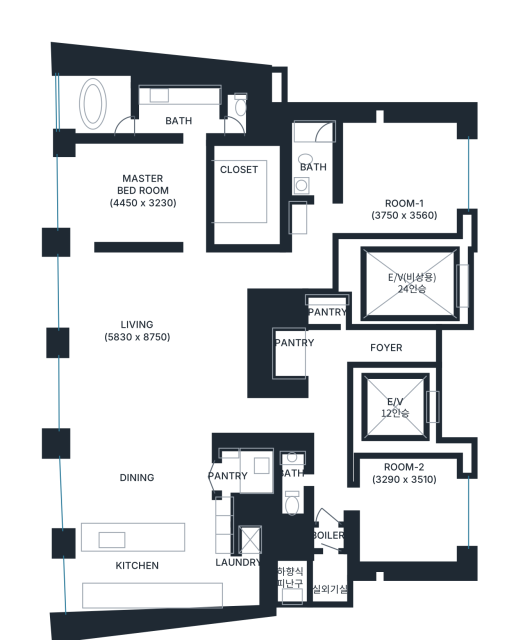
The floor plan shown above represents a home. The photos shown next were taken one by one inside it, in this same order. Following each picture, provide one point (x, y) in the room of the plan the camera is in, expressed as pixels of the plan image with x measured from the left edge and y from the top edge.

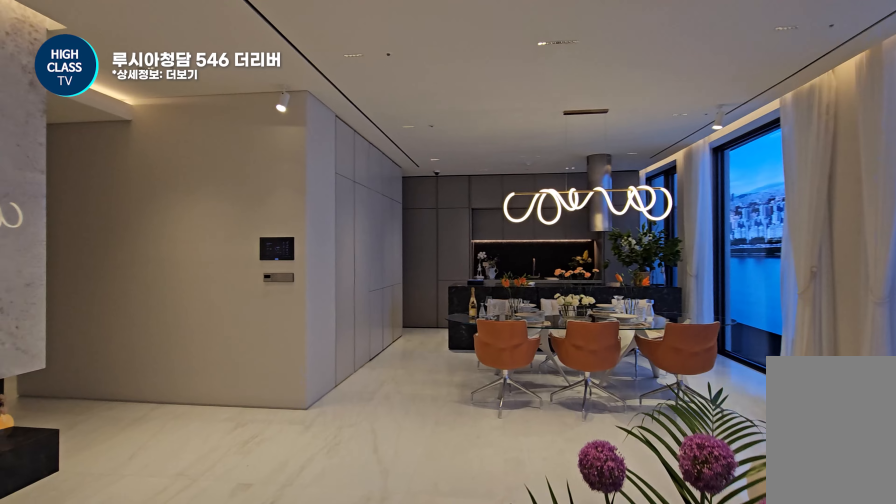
(156, 338)
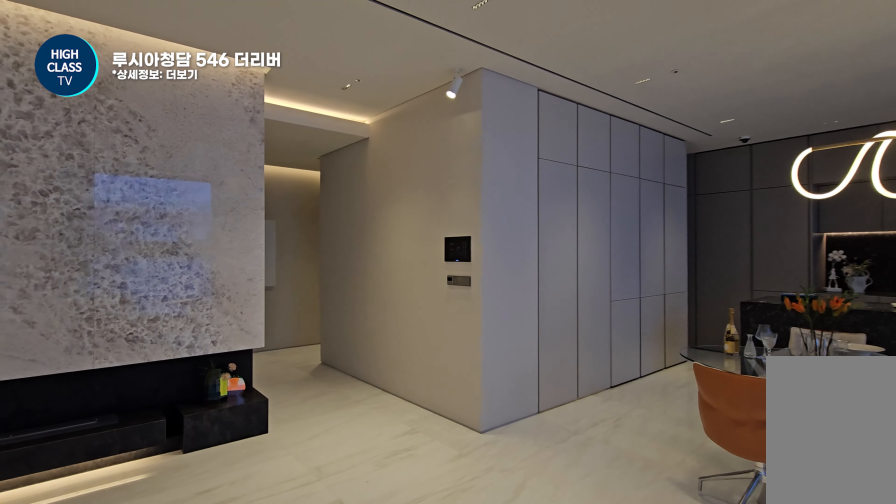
(156, 338)
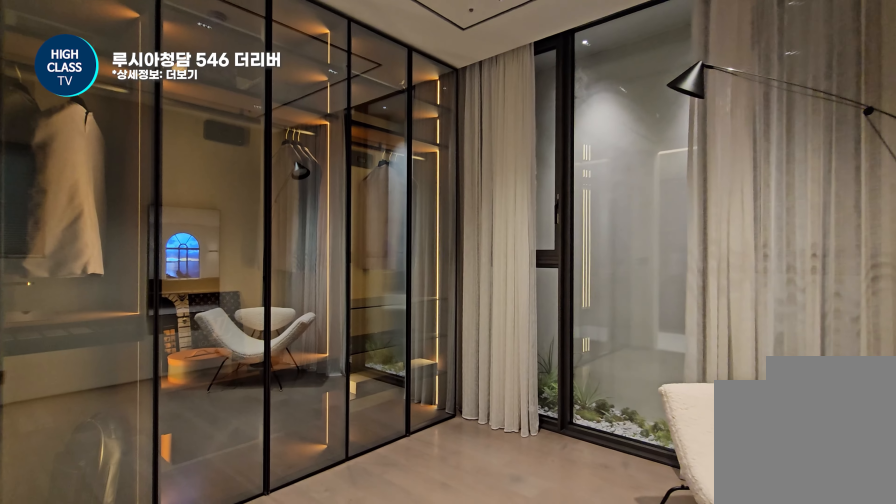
(406, 508)
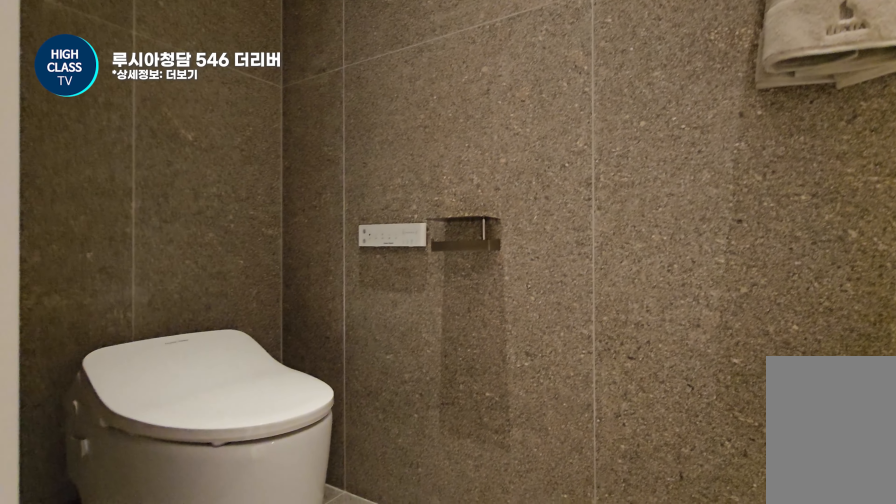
(293, 479)
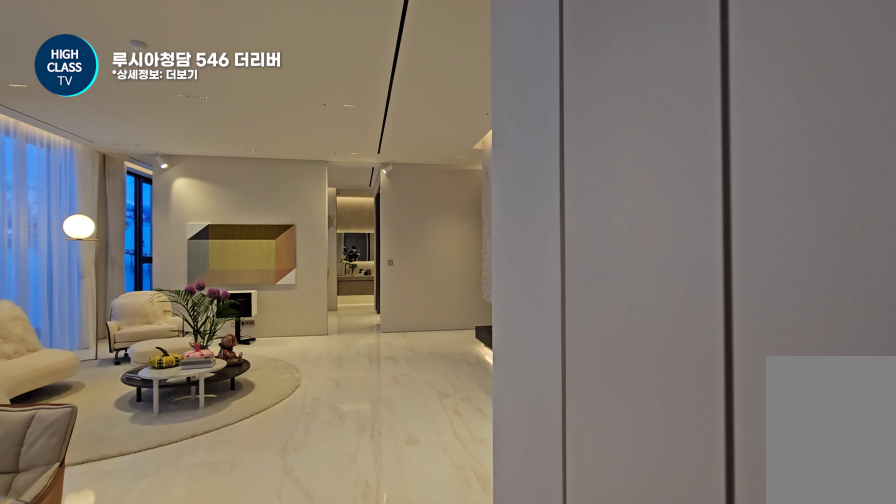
(162, 505)
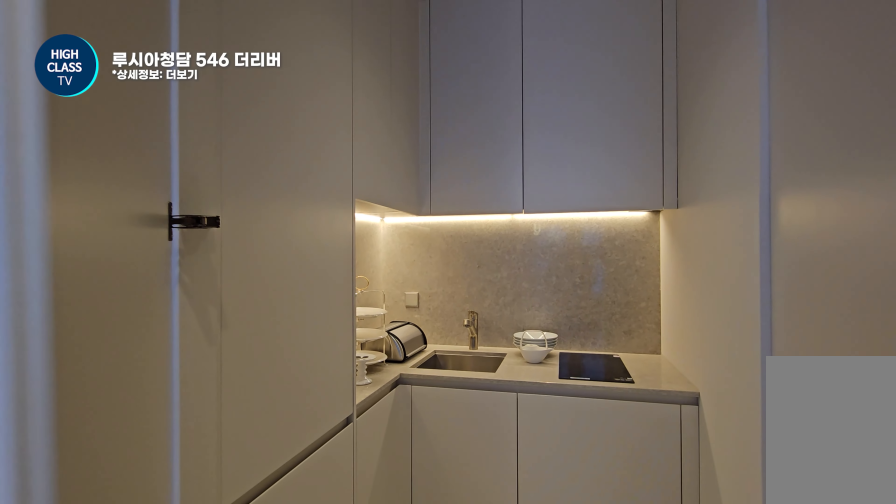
(162, 505)
